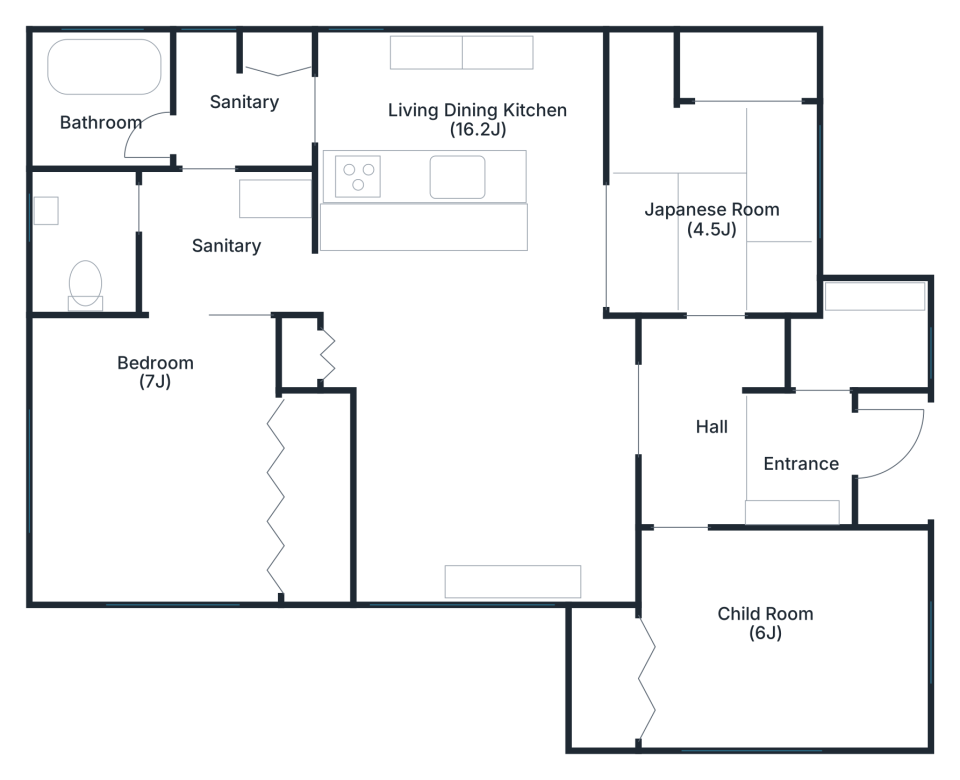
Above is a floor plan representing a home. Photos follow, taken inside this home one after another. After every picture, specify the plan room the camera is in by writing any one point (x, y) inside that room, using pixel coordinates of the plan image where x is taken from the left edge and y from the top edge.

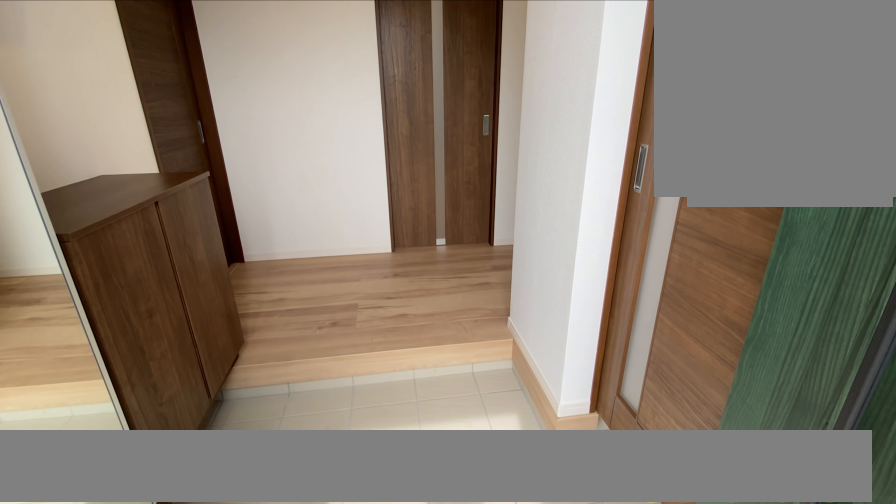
(797, 451)
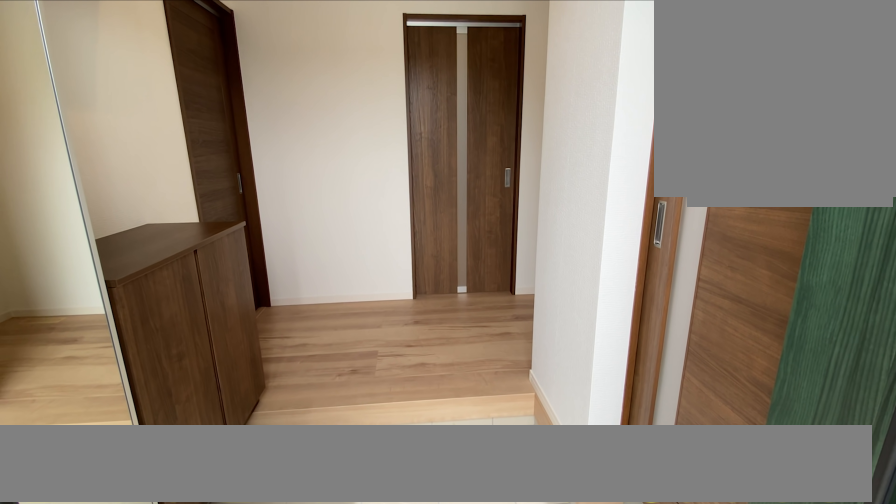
(797, 451)
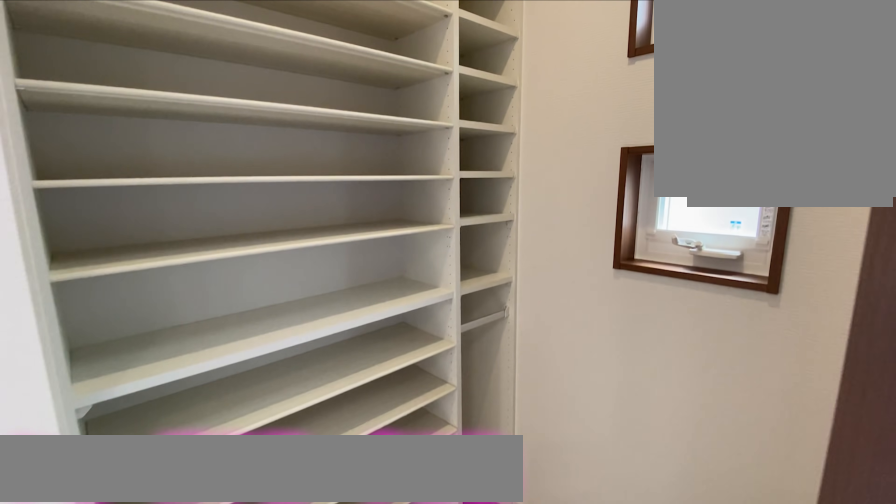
(863, 341)
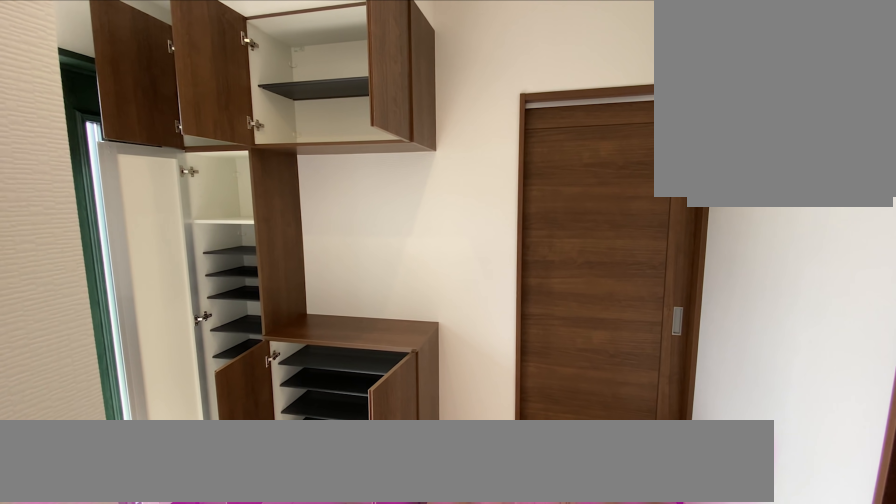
(796, 451)
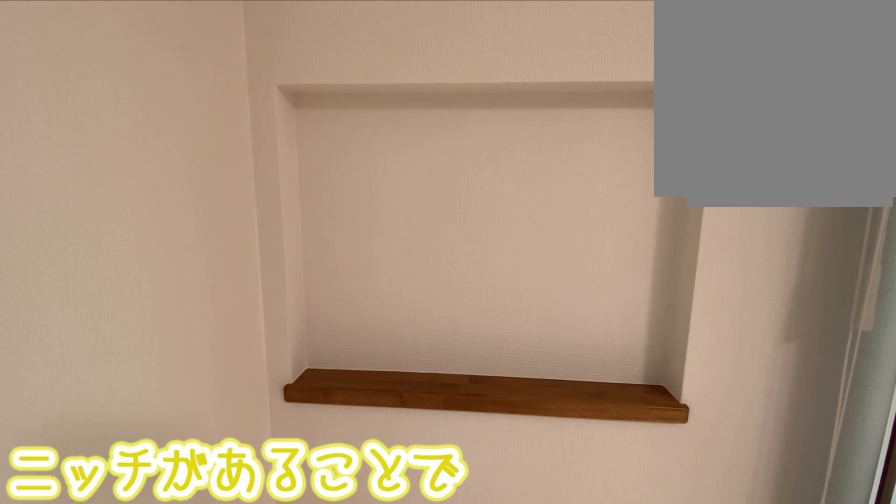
(483, 405)
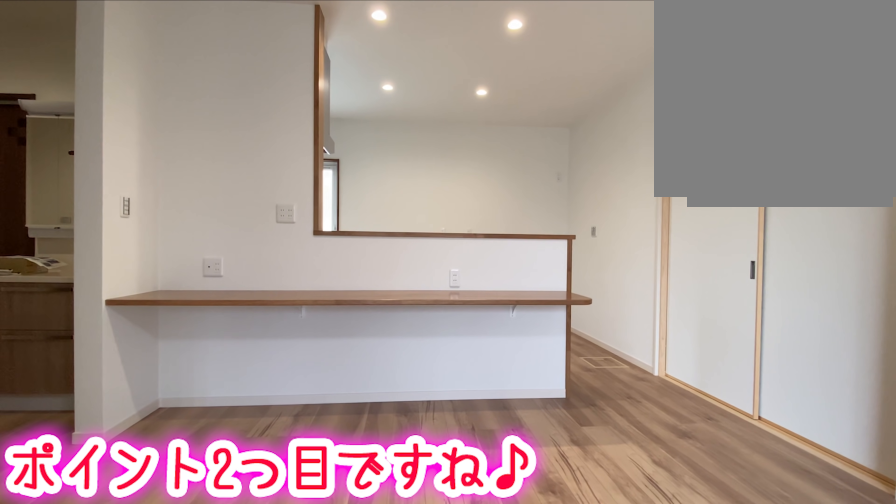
(483, 405)
